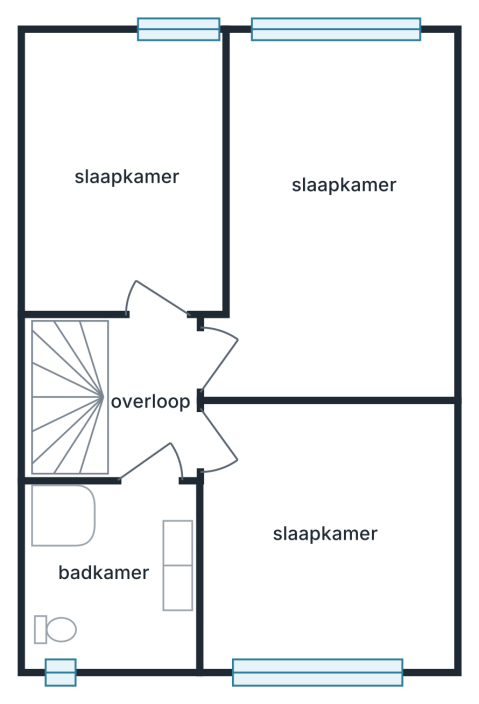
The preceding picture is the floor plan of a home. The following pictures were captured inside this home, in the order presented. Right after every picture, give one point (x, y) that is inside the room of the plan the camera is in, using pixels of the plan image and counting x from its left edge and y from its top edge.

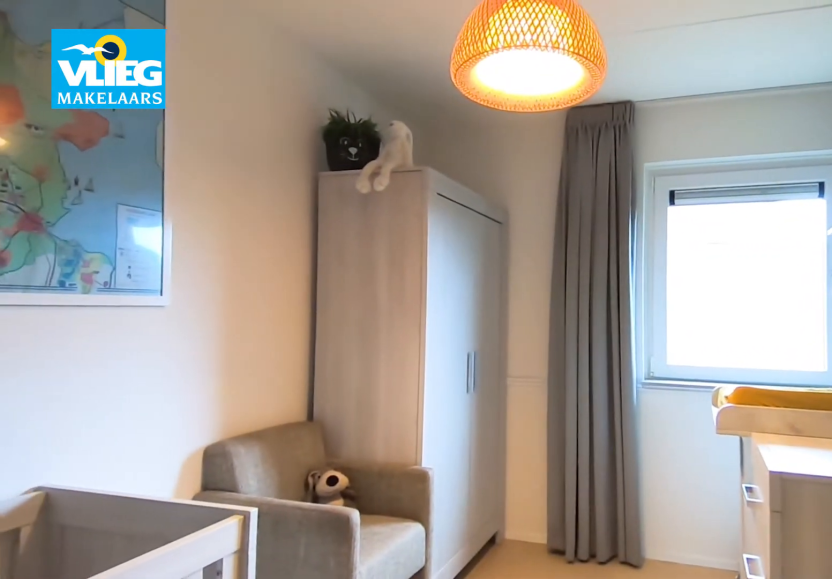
(115, 154)
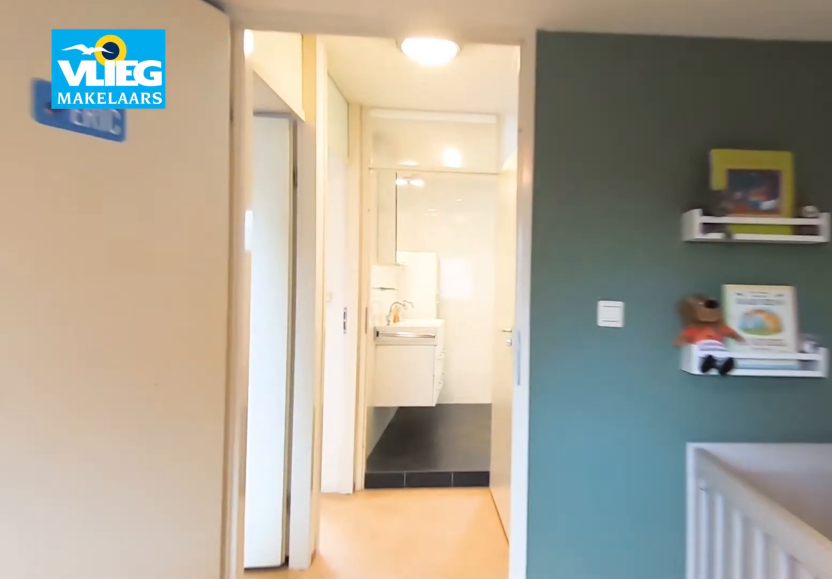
(115, 154)
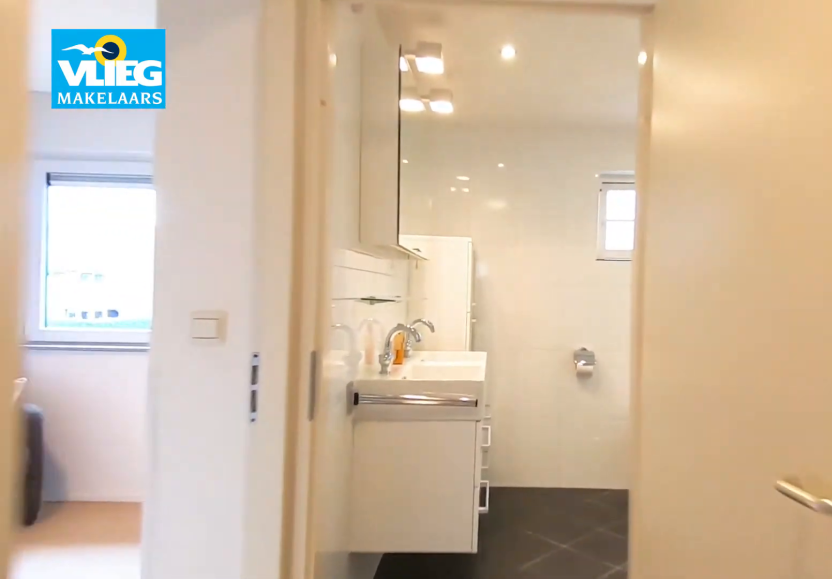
(150, 404)
